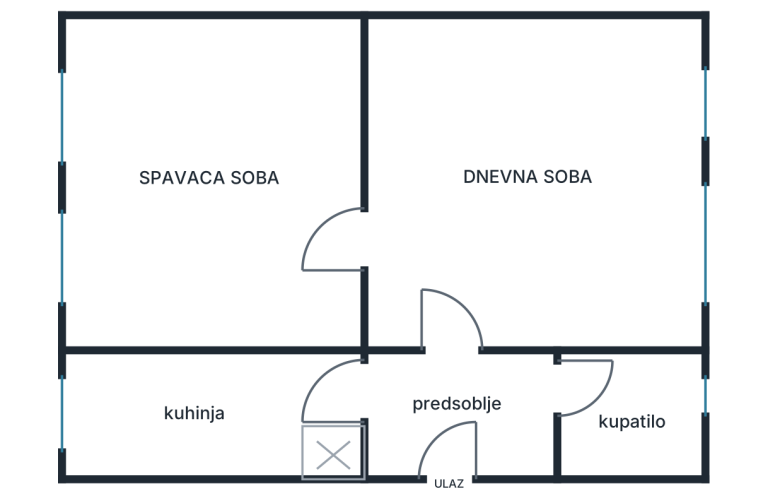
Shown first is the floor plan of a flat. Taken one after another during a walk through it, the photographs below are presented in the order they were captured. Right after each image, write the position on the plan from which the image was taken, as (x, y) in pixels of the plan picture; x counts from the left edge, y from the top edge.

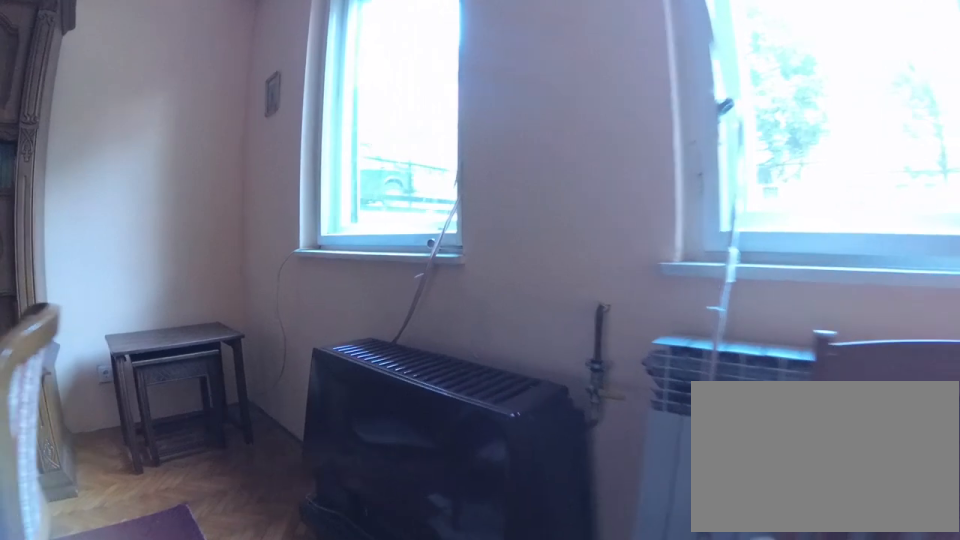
(604, 263)
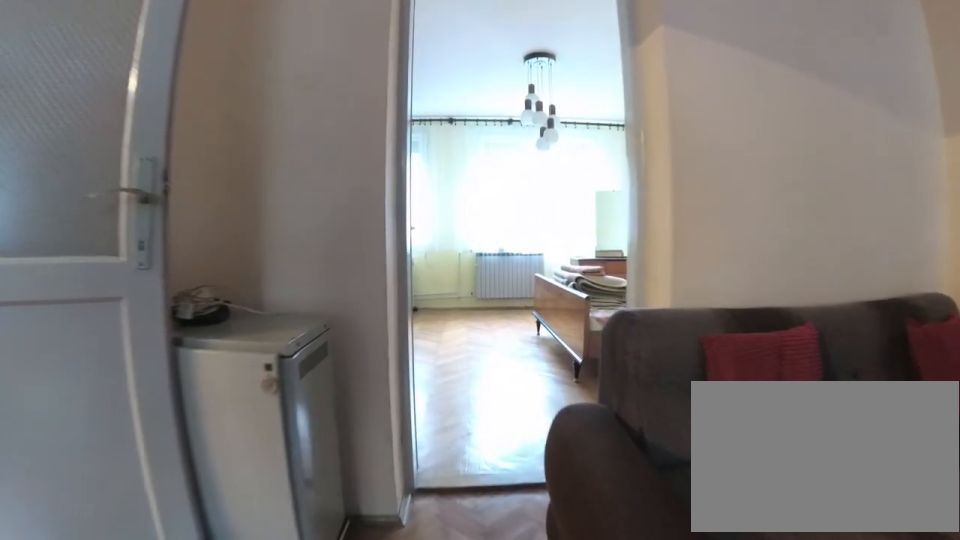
(511, 254)
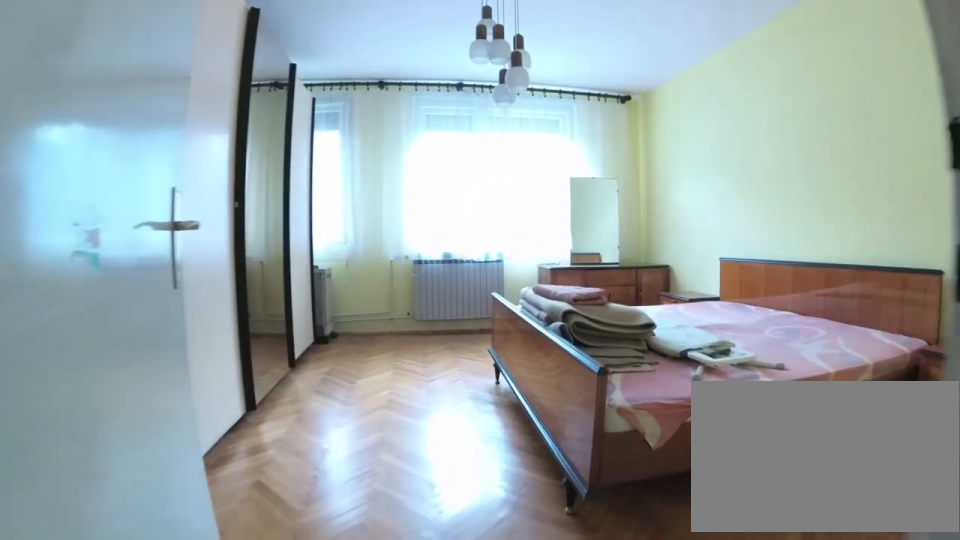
(399, 253)
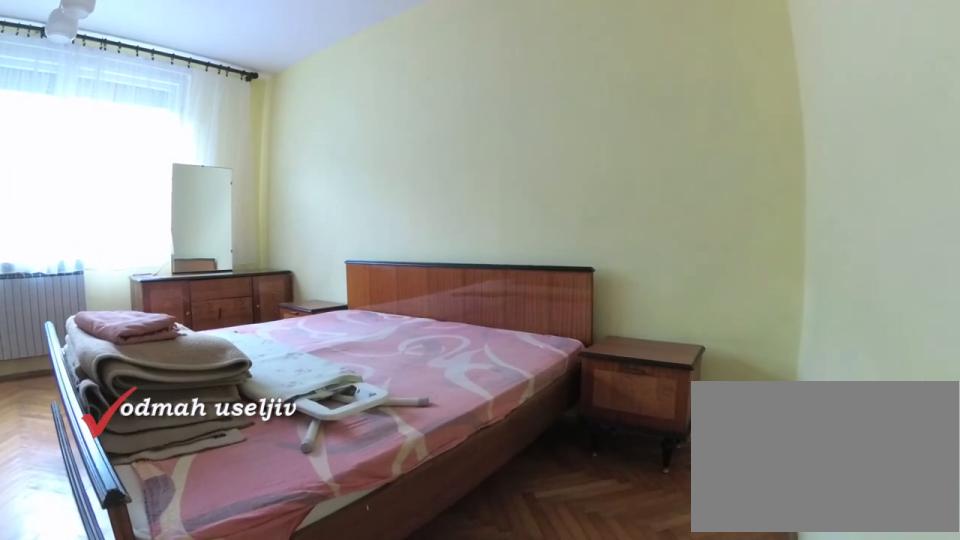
(340, 259)
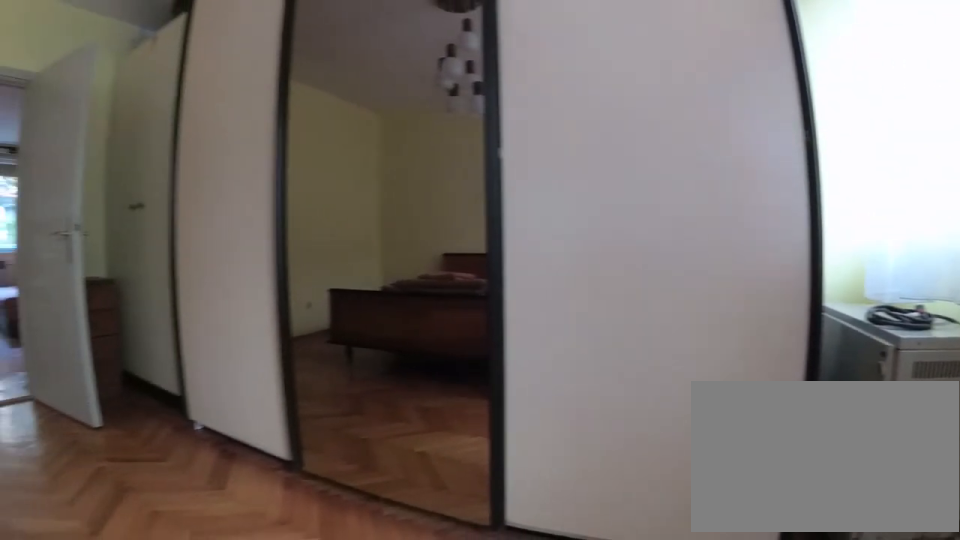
(162, 230)
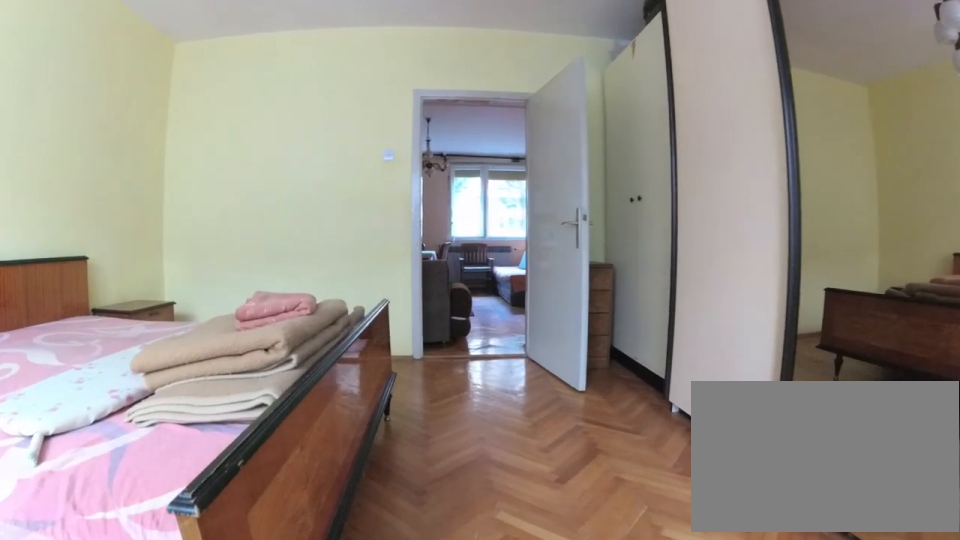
(152, 253)
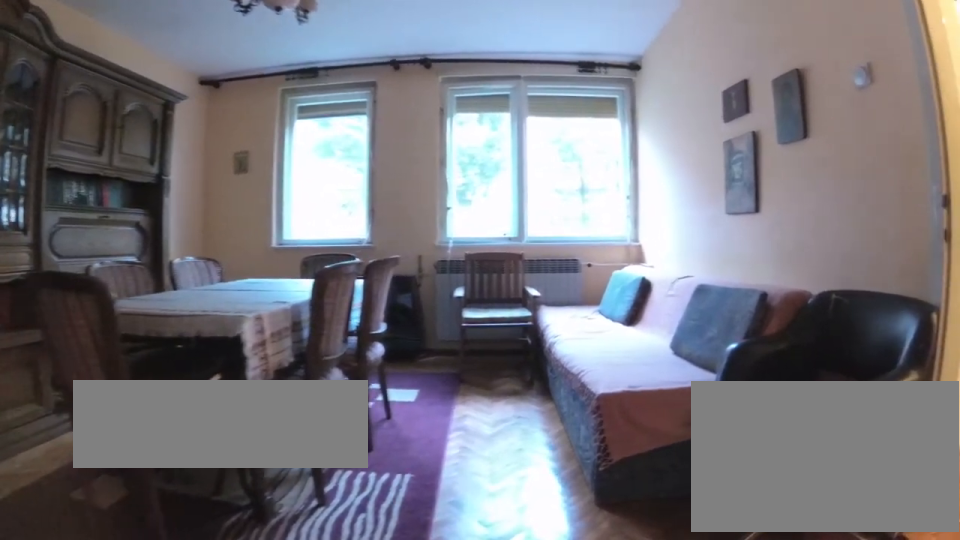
(431, 274)
